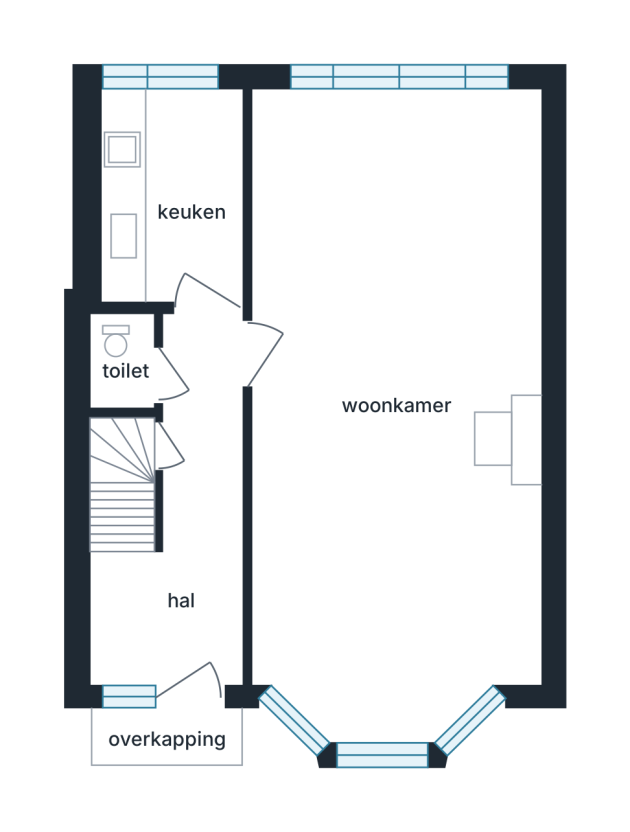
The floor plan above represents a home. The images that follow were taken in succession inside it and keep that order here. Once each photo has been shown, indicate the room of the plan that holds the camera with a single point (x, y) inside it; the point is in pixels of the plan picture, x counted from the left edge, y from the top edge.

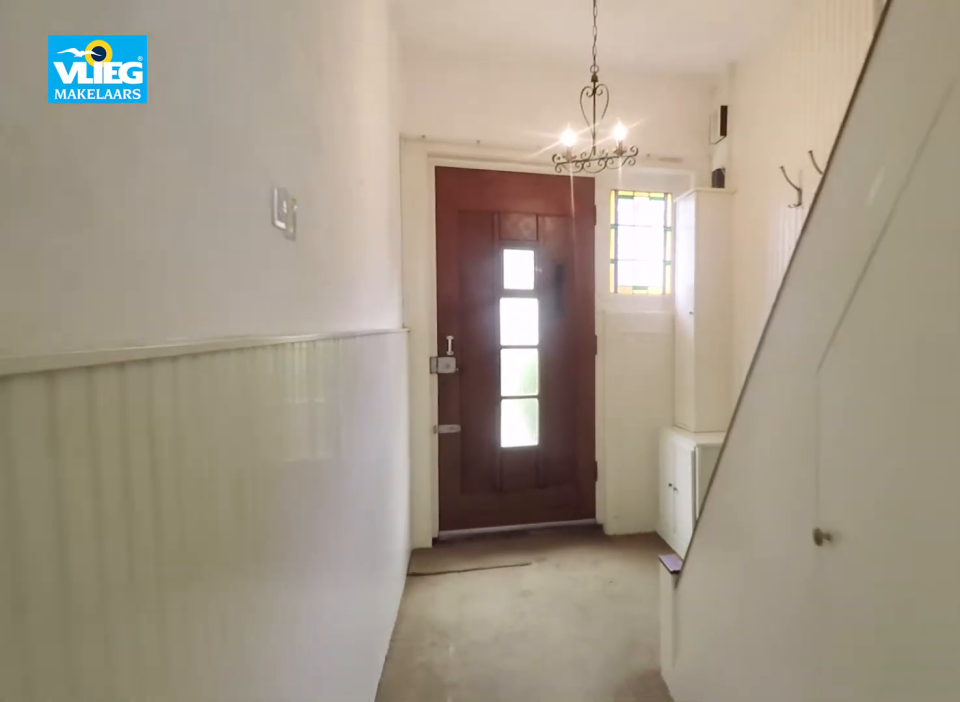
(184, 527)
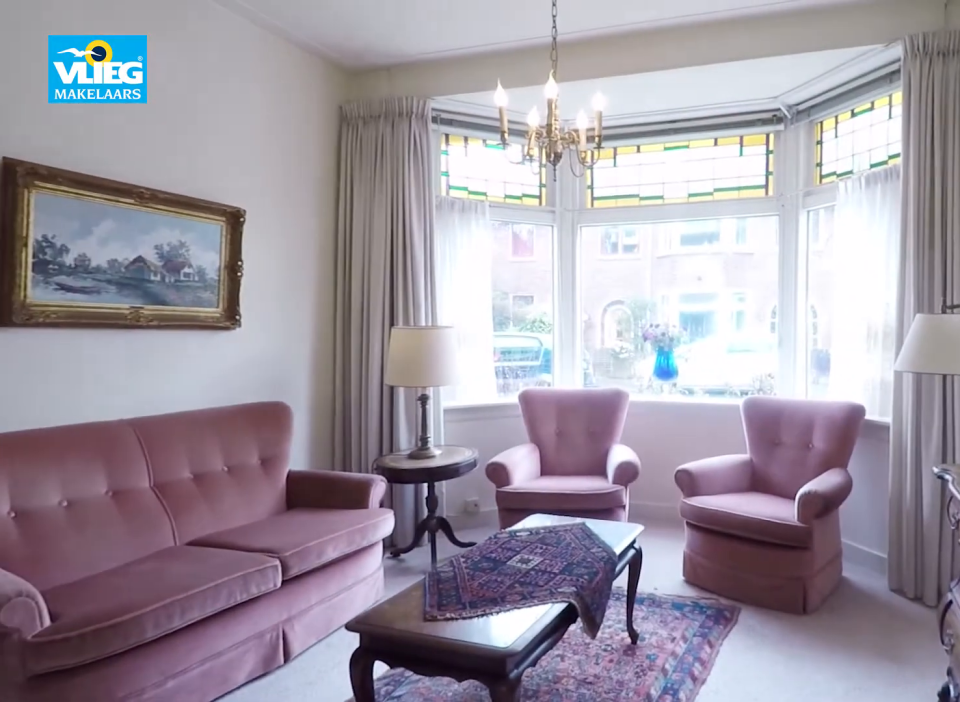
(387, 149)
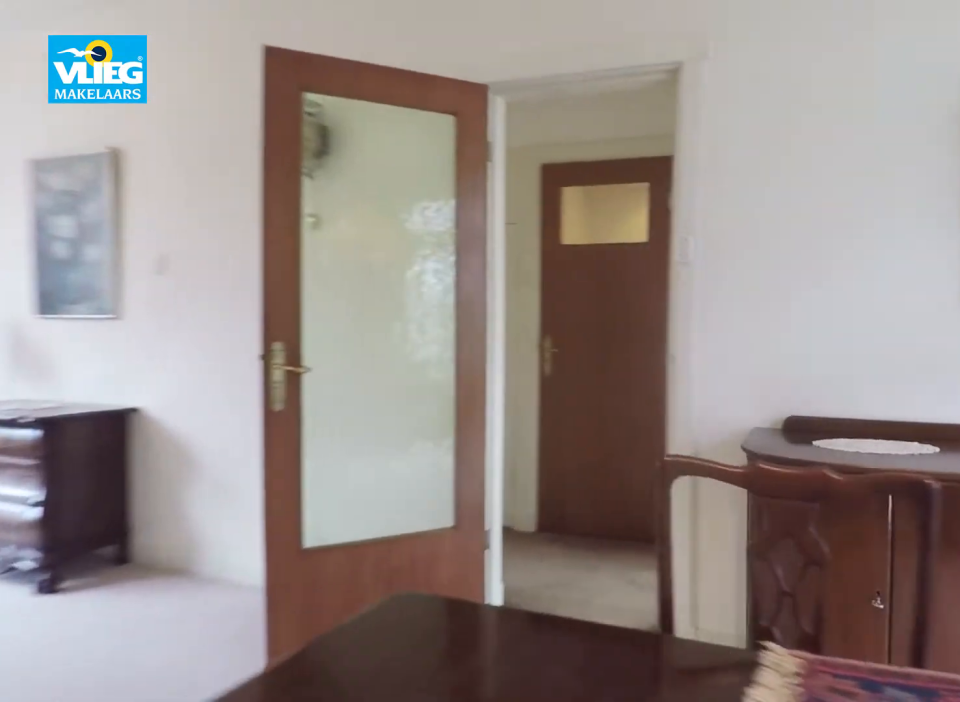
(387, 149)
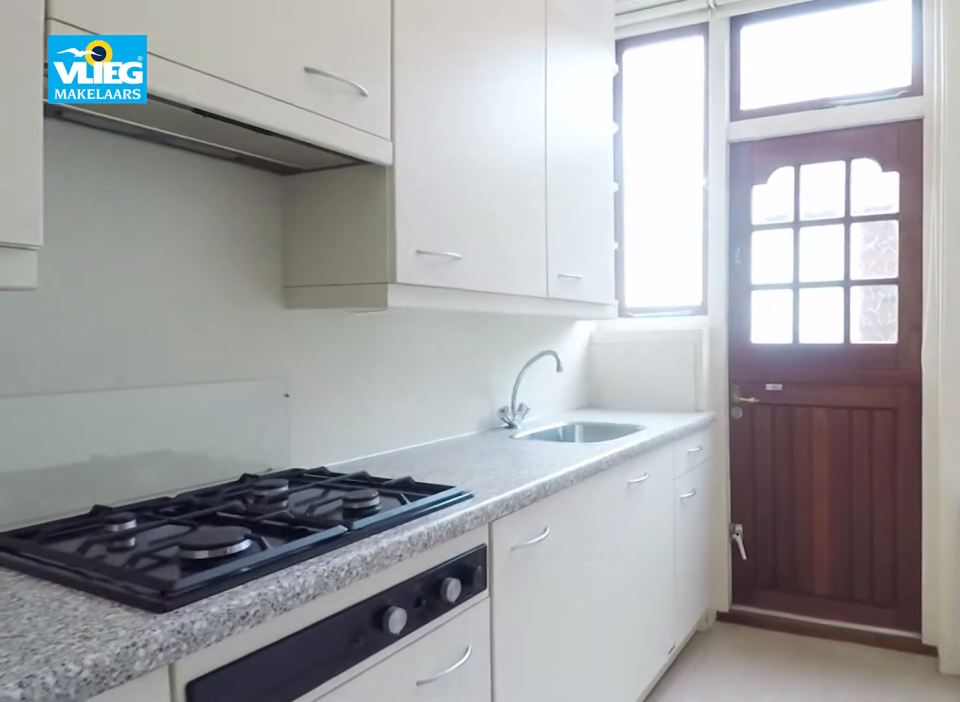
(172, 194)
